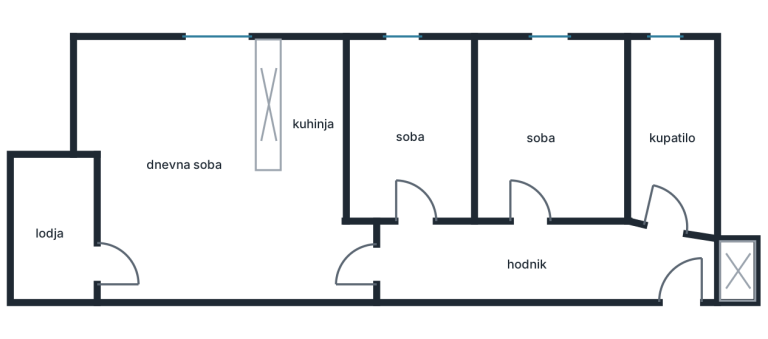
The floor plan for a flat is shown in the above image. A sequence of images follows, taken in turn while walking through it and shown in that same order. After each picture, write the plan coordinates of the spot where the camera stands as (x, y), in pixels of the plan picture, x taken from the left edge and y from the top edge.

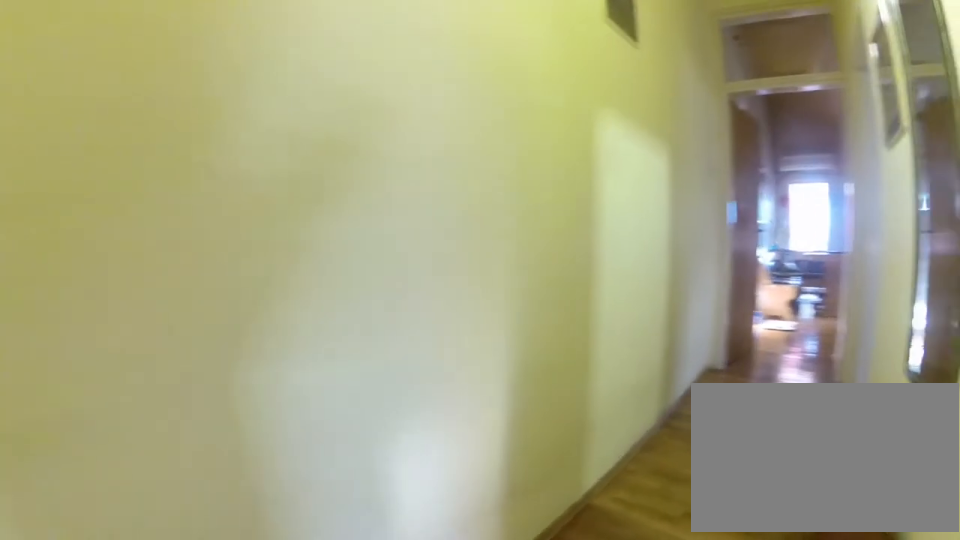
(537, 230)
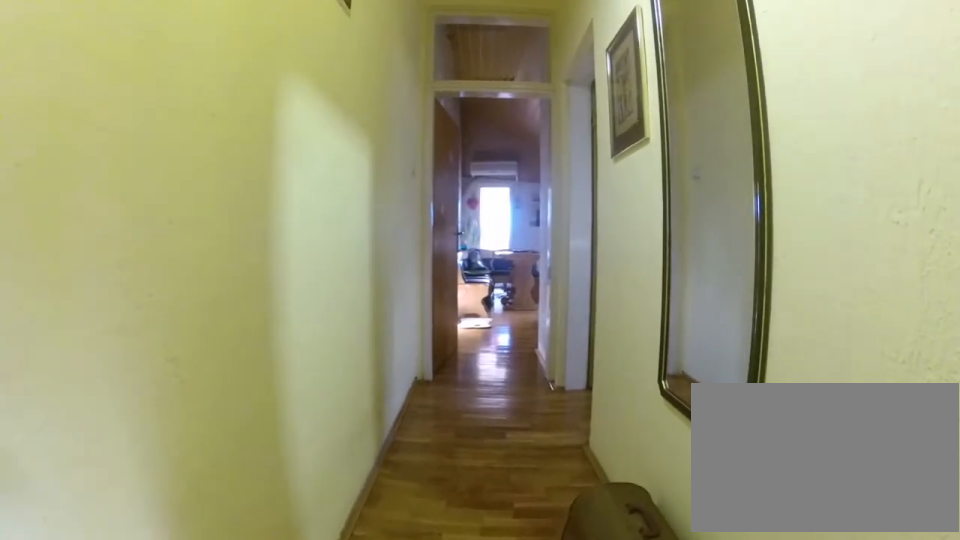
(524, 256)
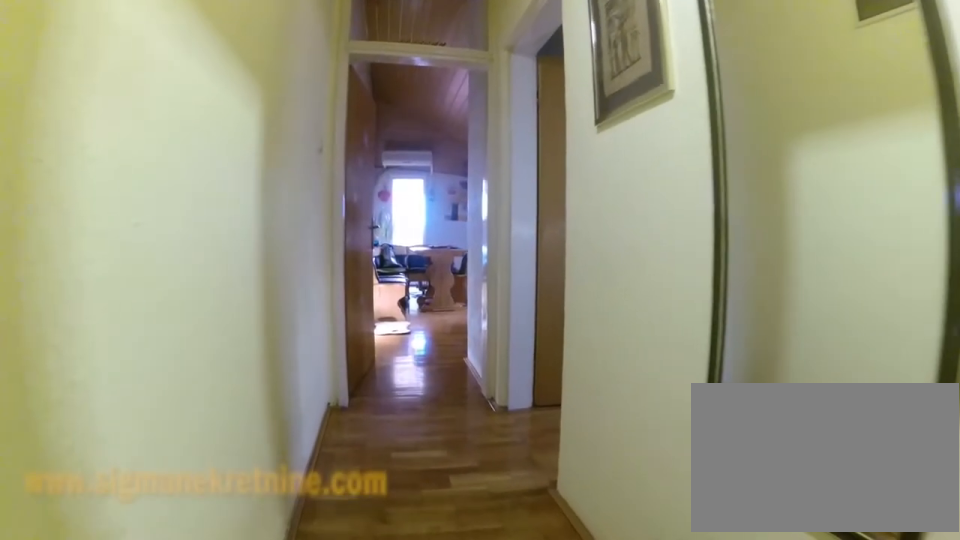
(499, 255)
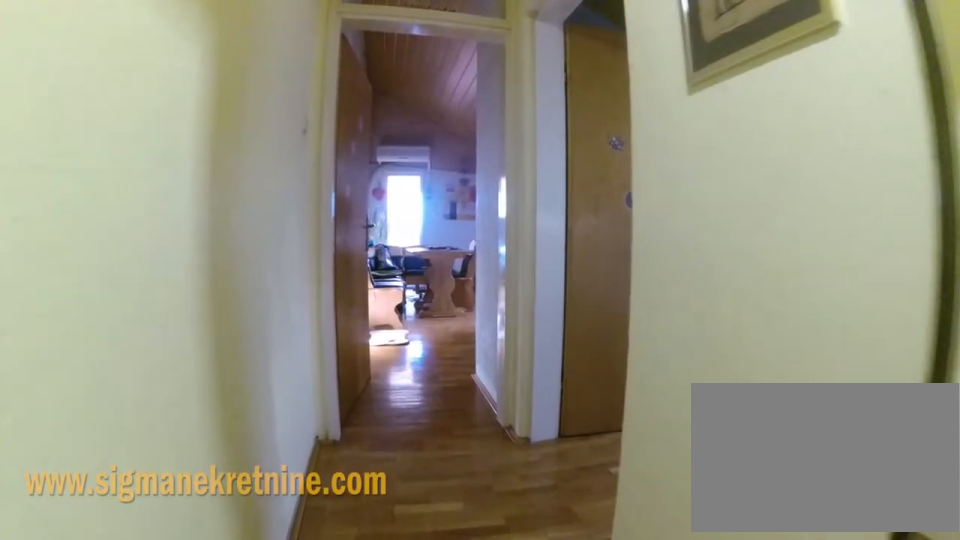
(481, 255)
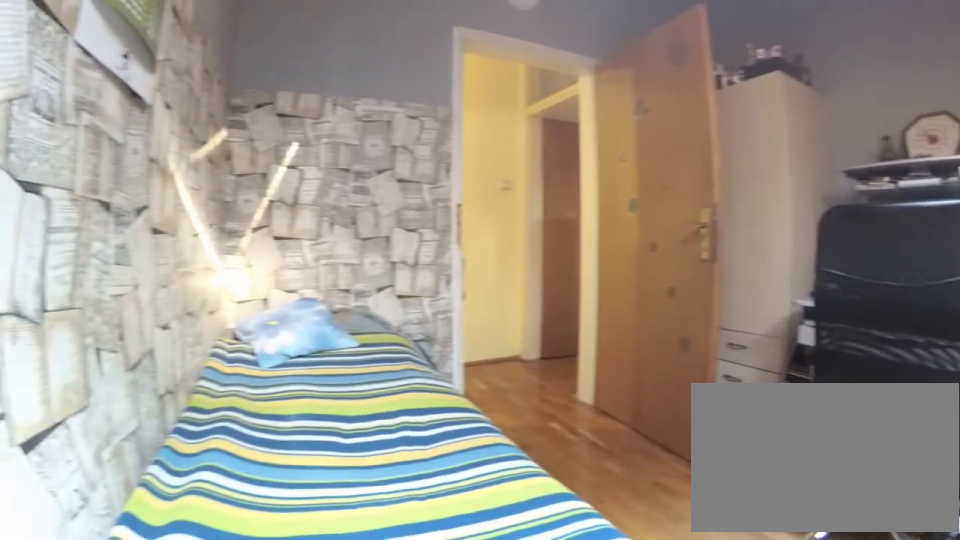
(451, 77)
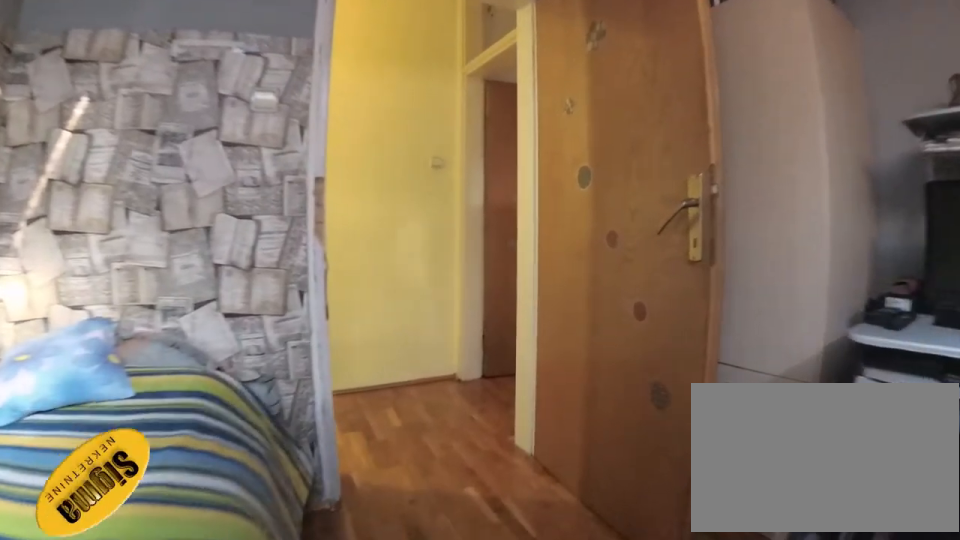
(423, 111)
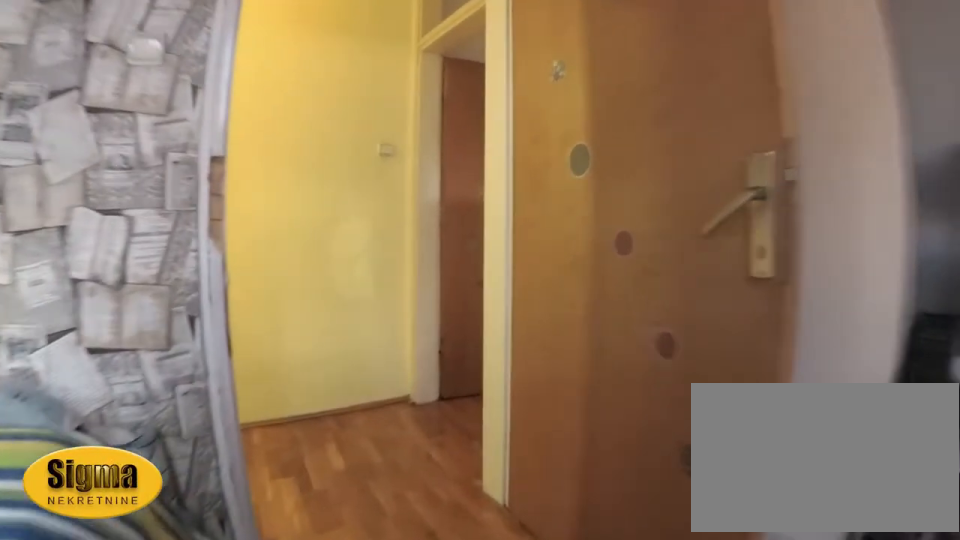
(419, 132)
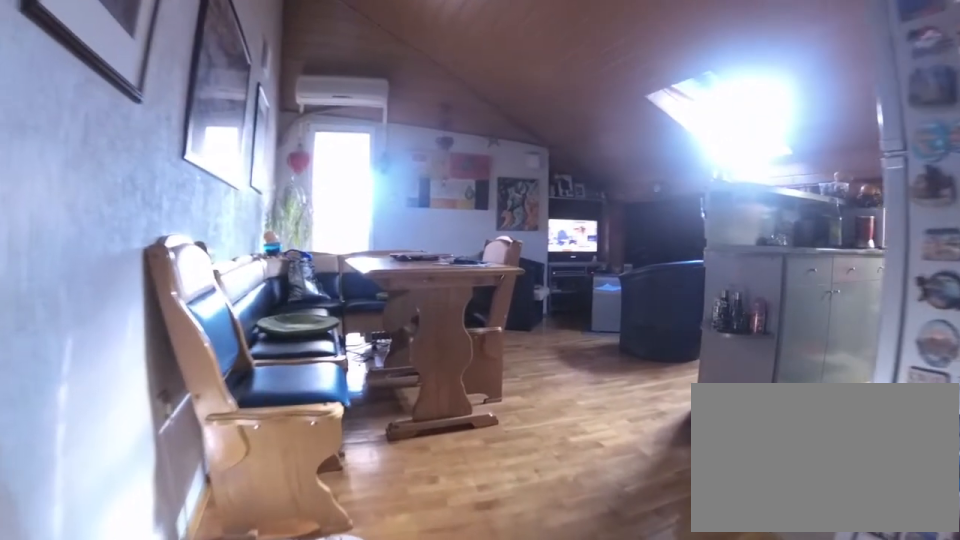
(379, 265)
